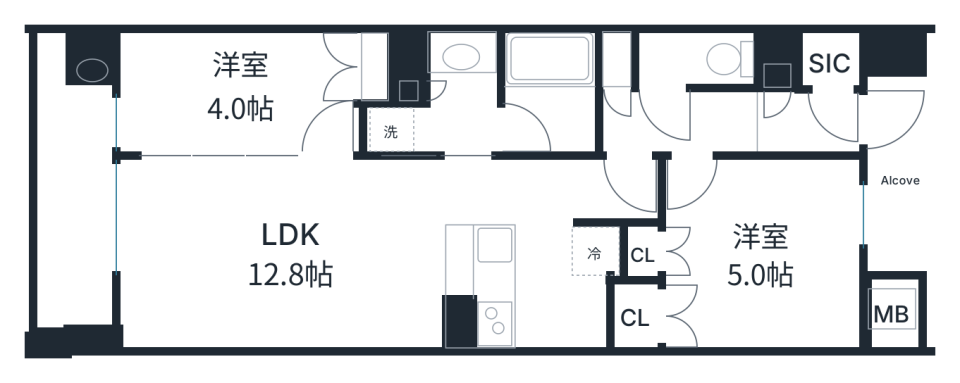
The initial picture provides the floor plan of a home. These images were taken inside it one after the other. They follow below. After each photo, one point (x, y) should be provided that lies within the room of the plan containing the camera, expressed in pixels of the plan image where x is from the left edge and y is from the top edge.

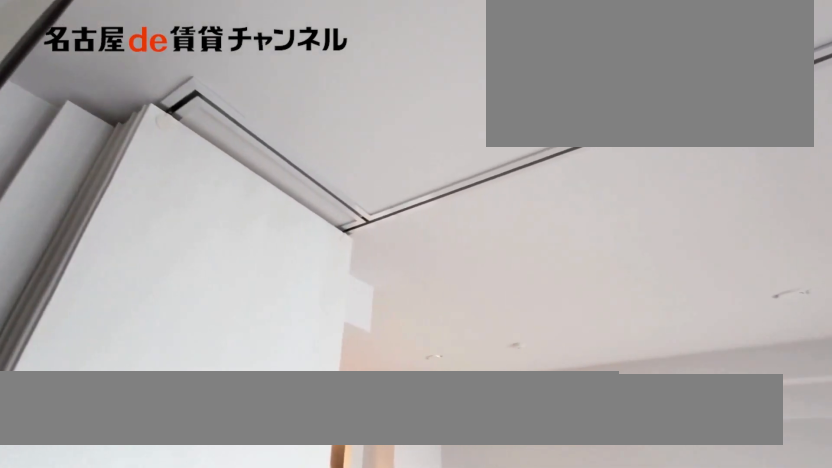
(277, 251)
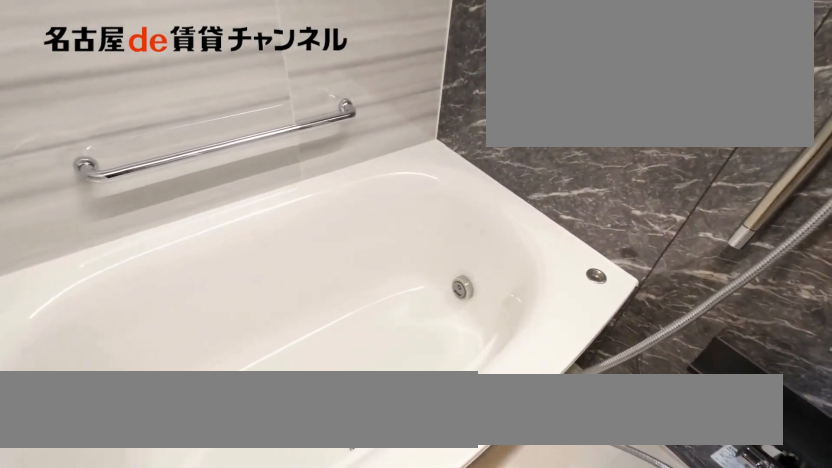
(547, 96)
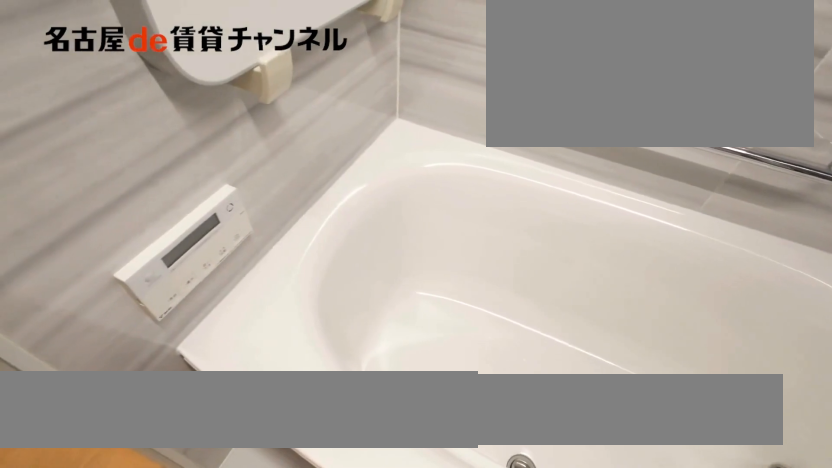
(547, 96)
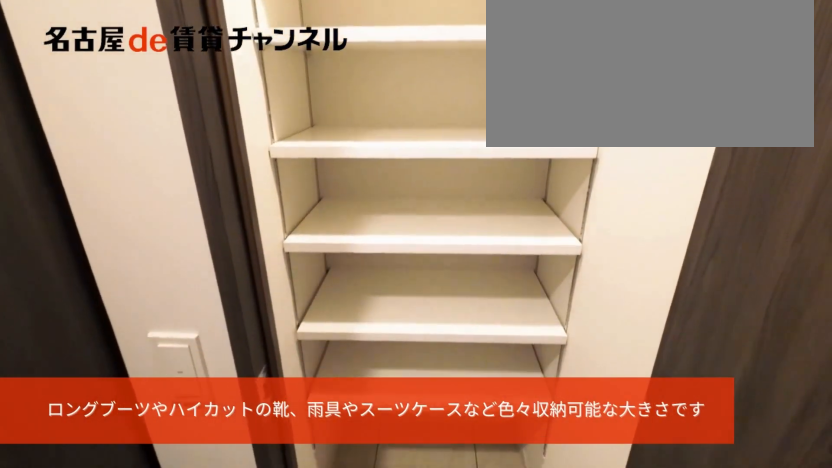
(831, 61)
